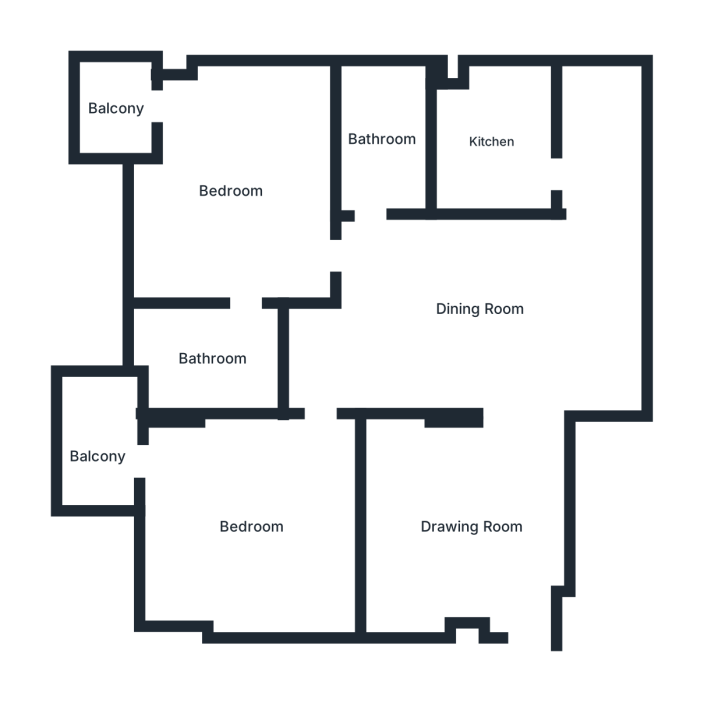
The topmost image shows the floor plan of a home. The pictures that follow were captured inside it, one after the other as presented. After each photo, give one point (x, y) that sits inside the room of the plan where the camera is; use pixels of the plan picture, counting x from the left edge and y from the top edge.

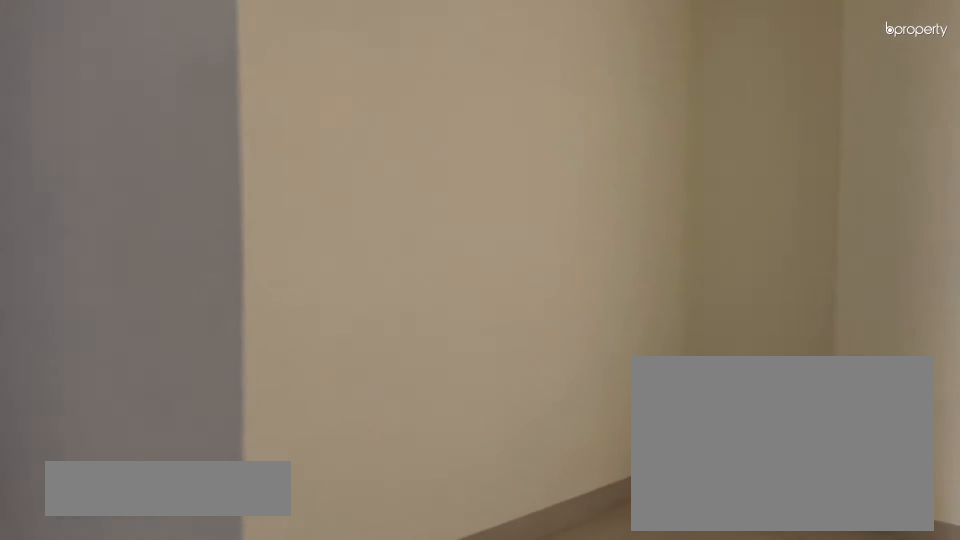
(470, 530)
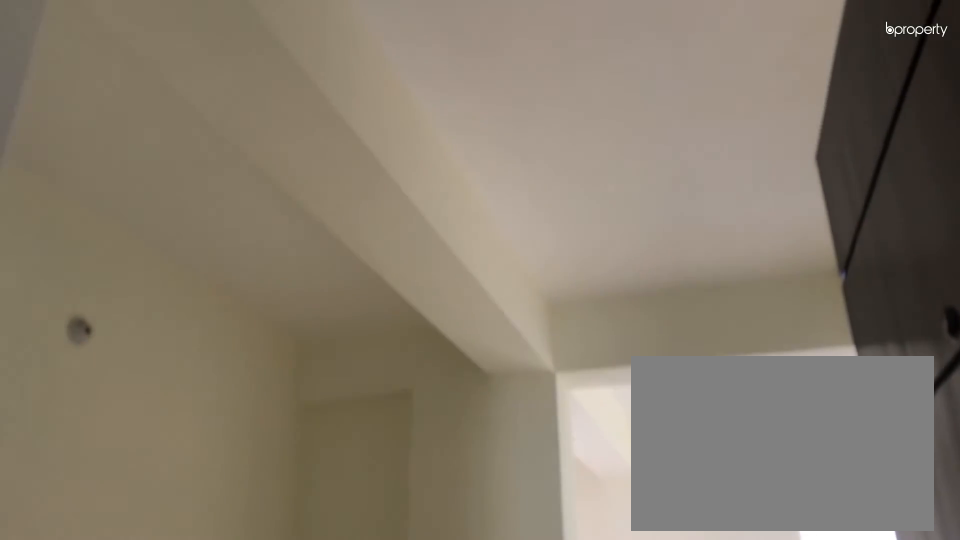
(470, 530)
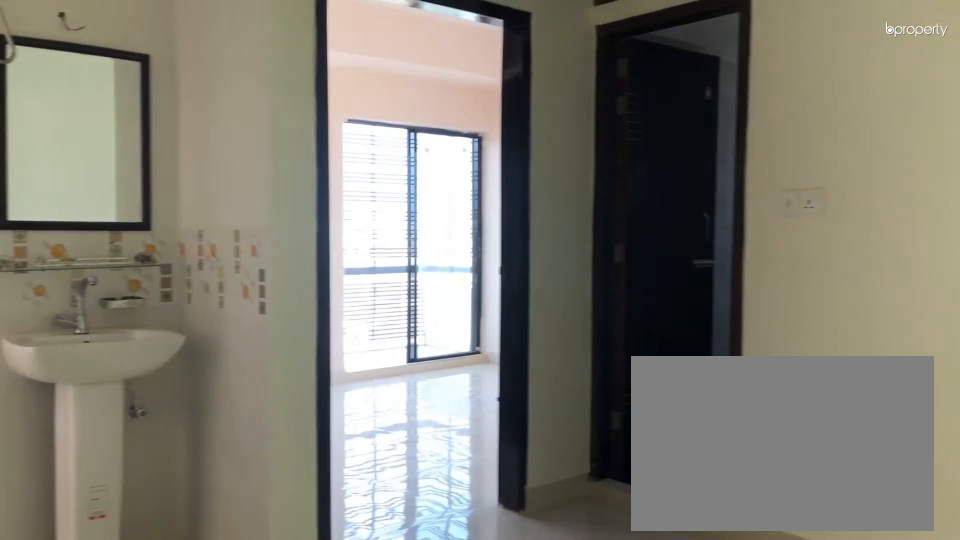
(479, 311)
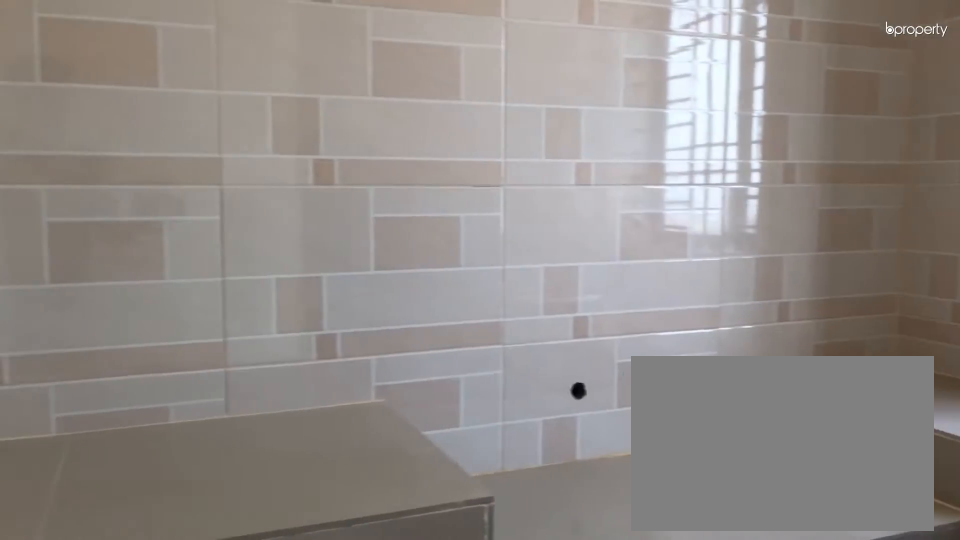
(493, 142)
